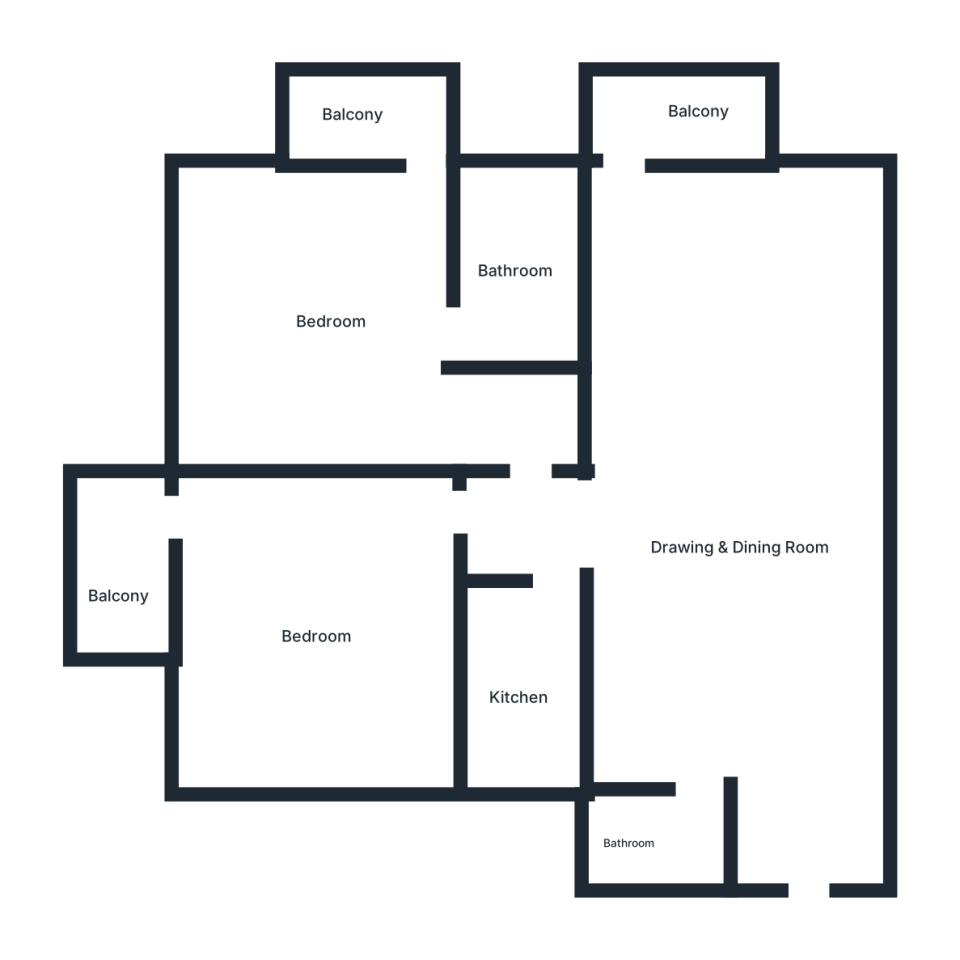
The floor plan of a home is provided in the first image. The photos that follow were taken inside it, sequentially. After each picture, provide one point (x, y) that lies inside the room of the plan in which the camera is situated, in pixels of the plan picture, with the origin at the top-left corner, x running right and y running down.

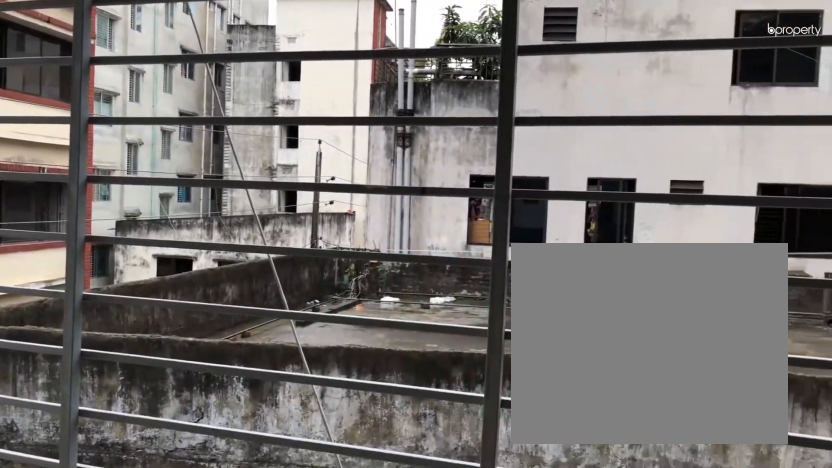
(354, 116)
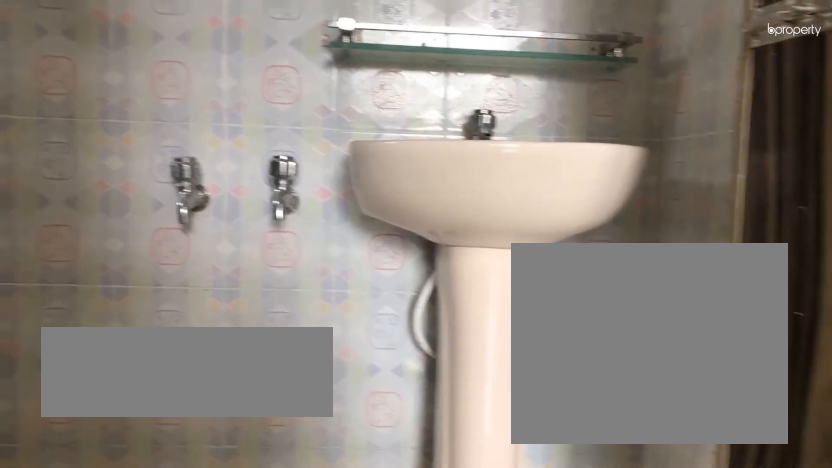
(523, 275)
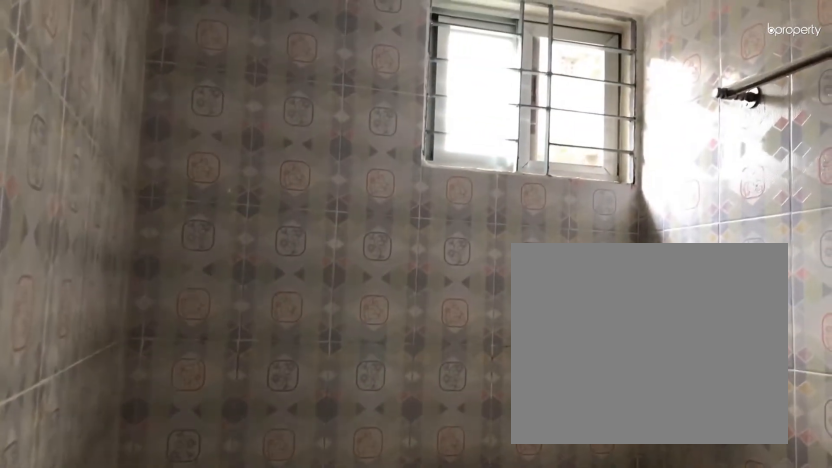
(523, 275)
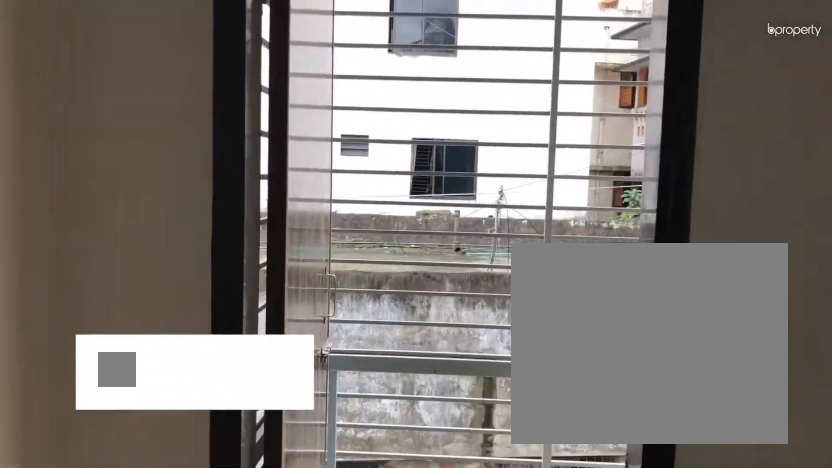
(633, 214)
